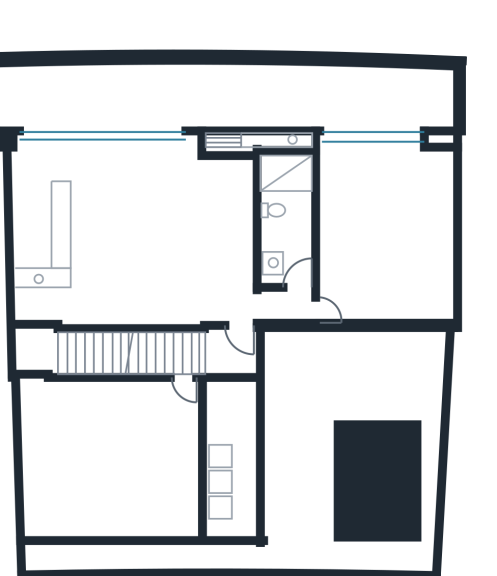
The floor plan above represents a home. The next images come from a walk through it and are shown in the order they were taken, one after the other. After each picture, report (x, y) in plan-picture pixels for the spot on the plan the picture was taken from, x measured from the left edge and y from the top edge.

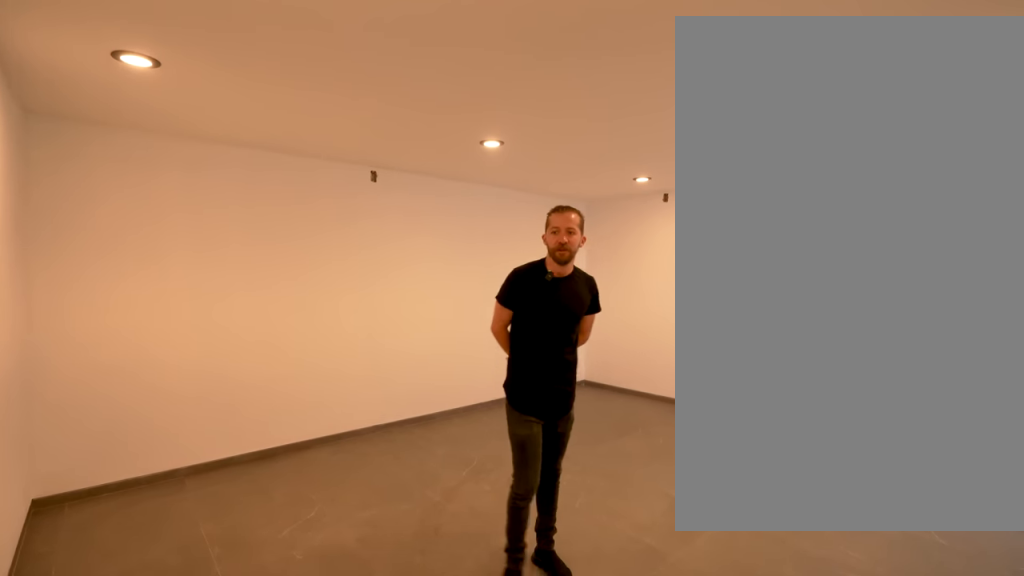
(179, 382)
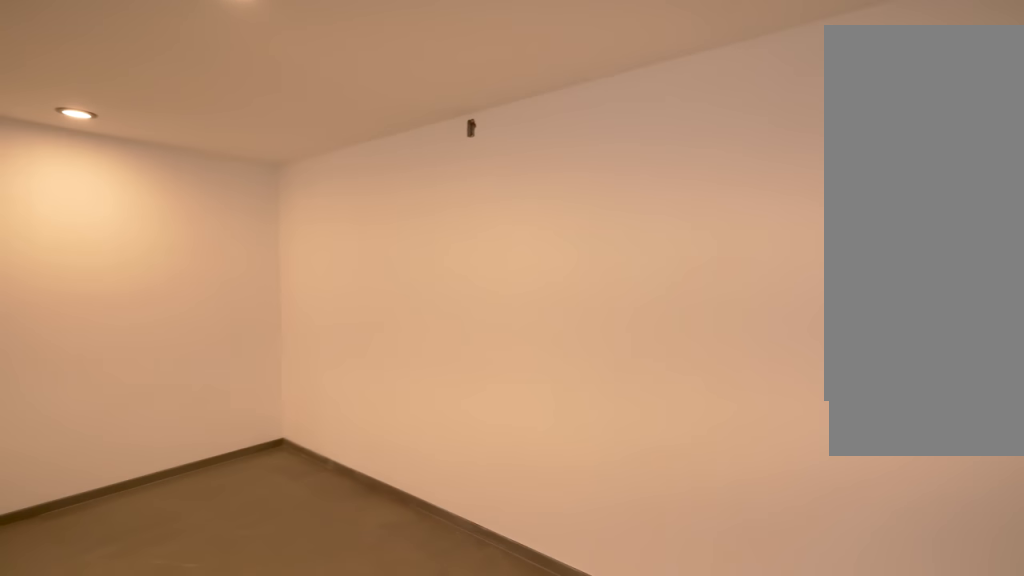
(88, 432)
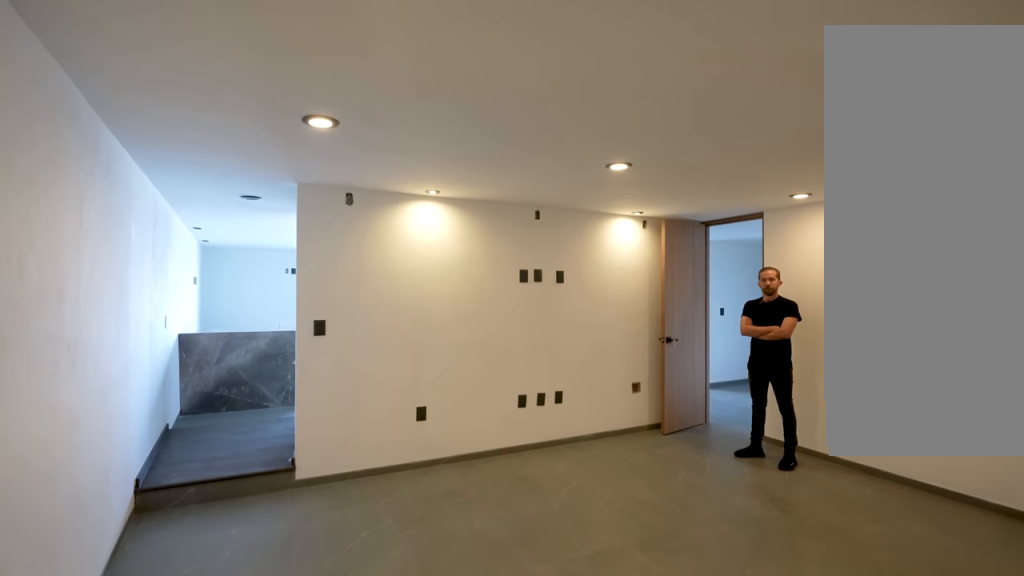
(37, 517)
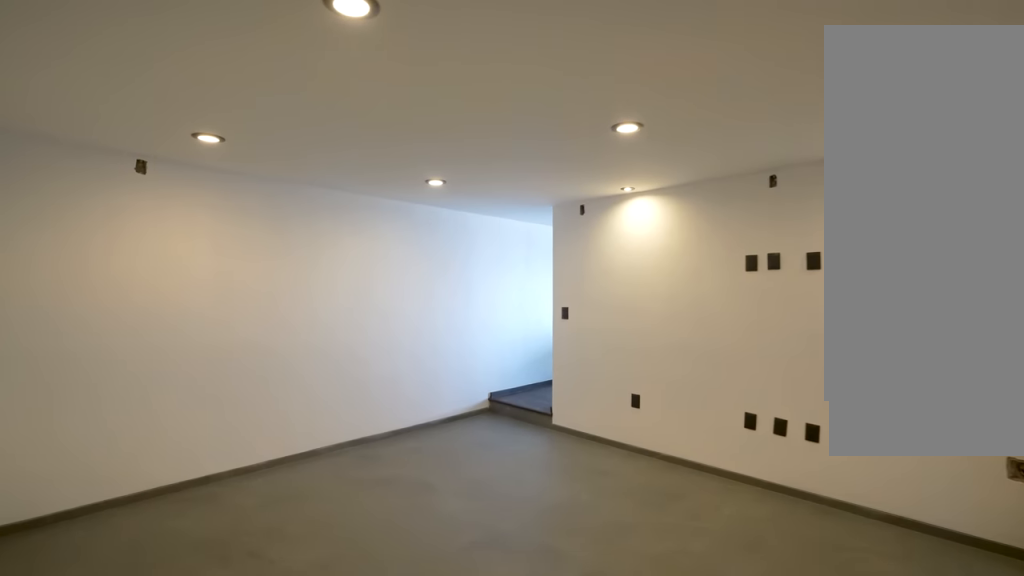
(171, 516)
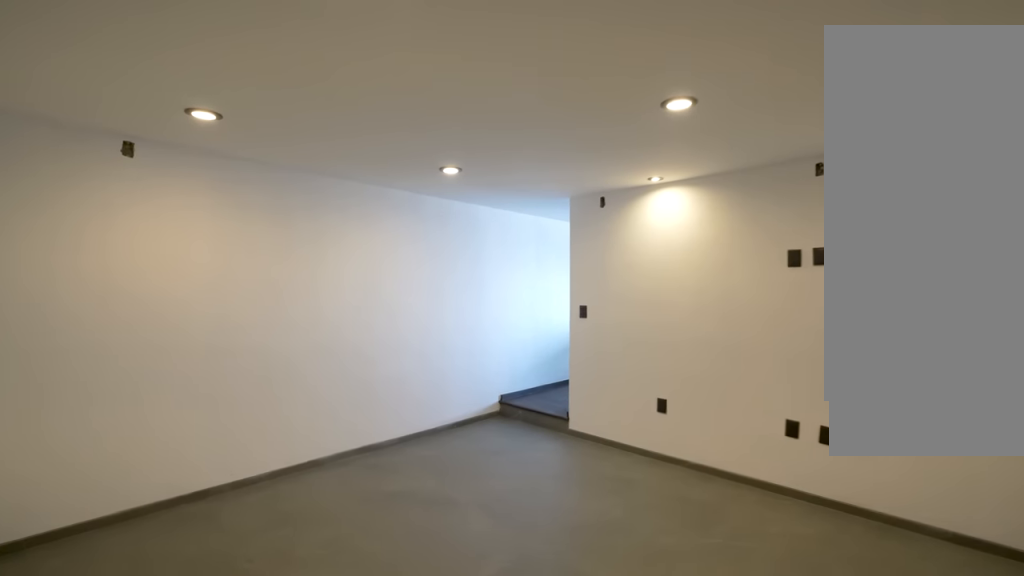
(171, 516)
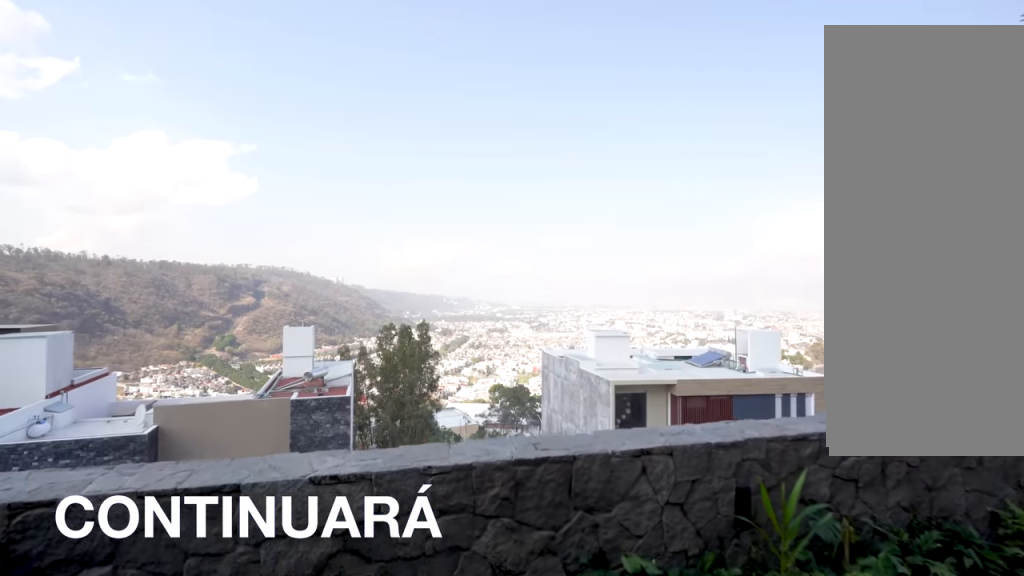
(145, 122)
